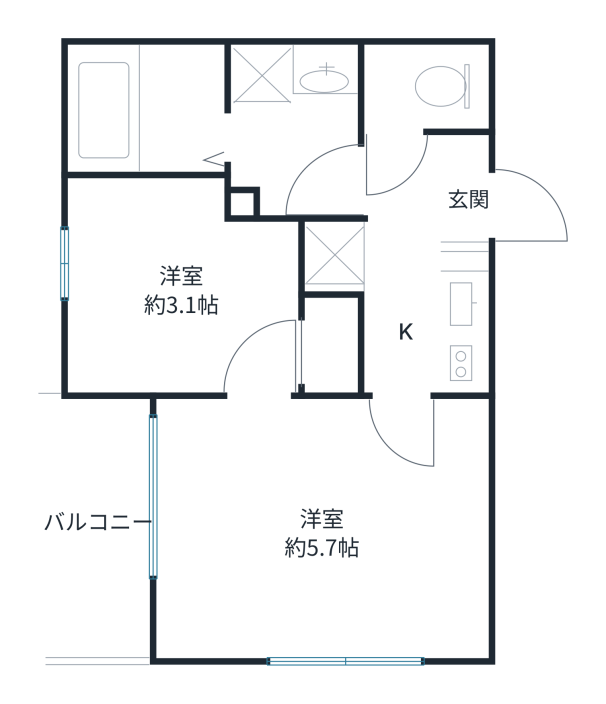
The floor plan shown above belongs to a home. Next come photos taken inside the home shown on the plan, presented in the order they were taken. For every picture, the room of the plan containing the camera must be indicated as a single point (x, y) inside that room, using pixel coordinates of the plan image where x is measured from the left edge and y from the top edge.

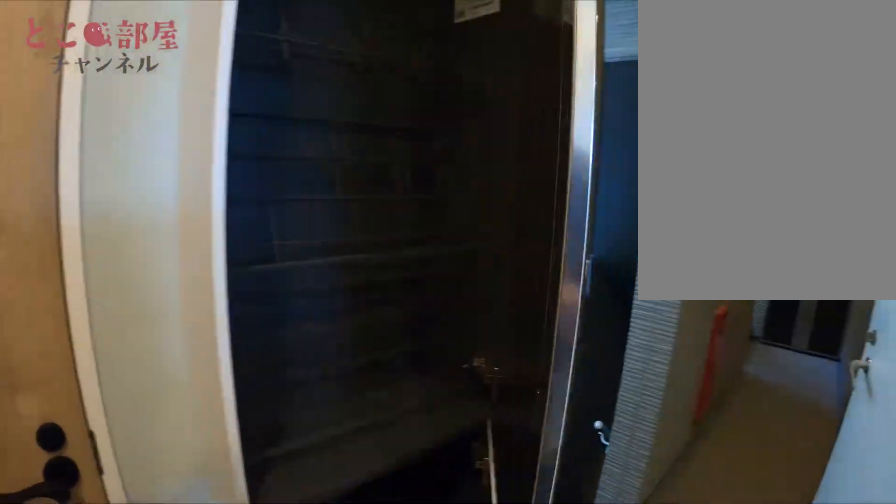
(426, 202)
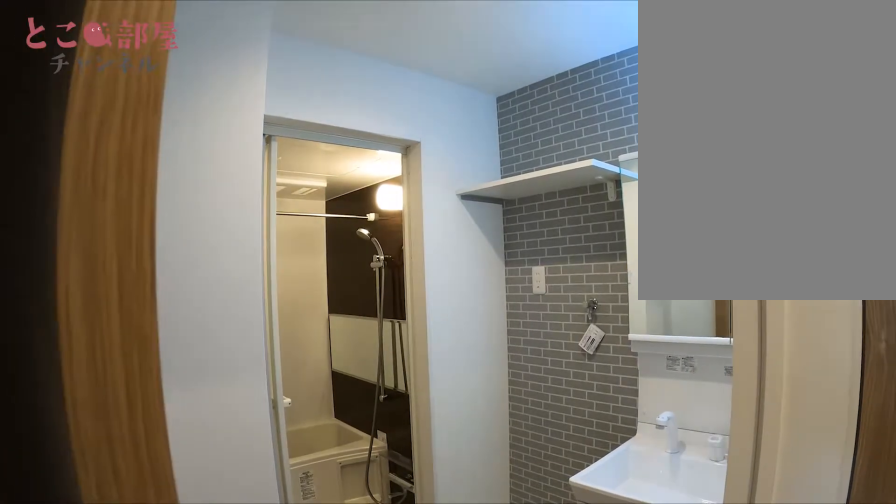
(268, 140)
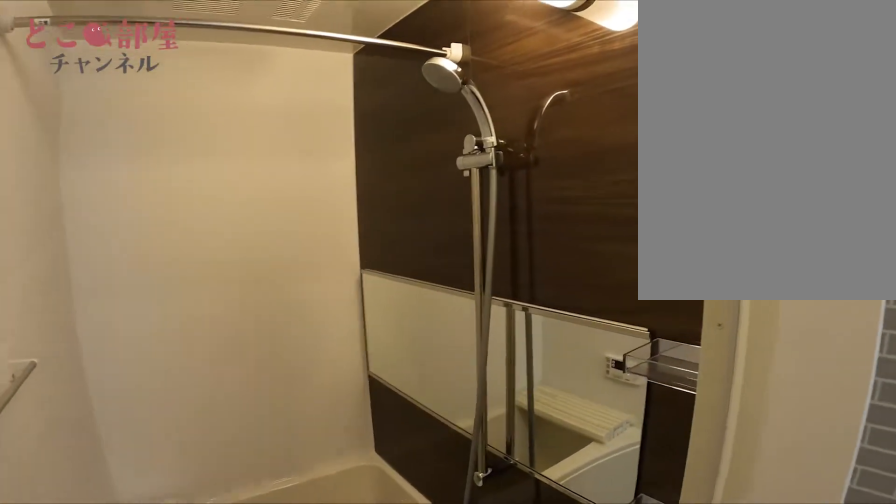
(270, 140)
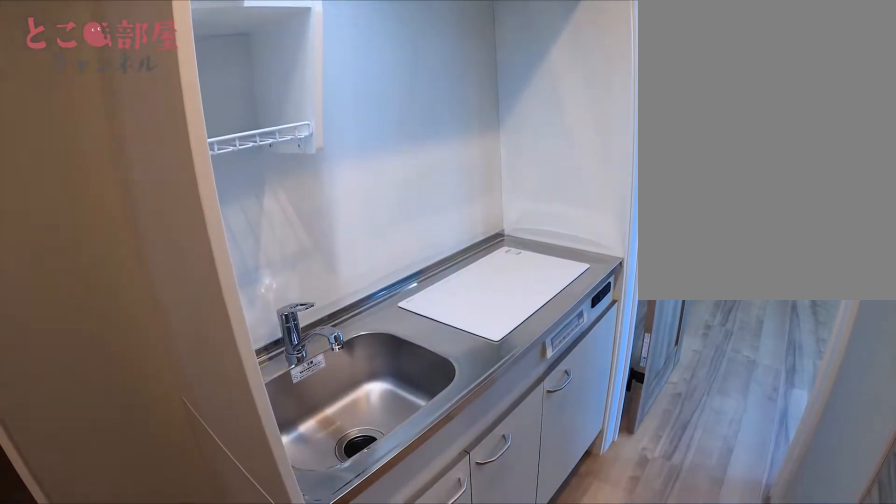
(403, 237)
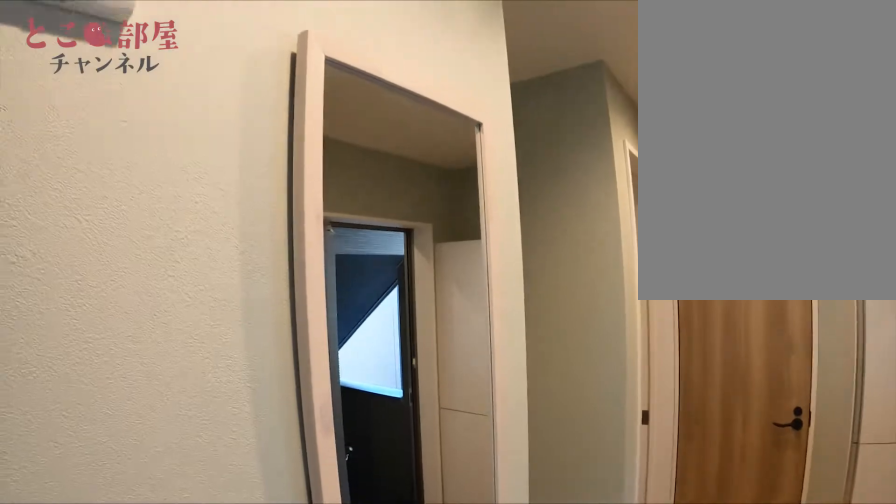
(403, 237)
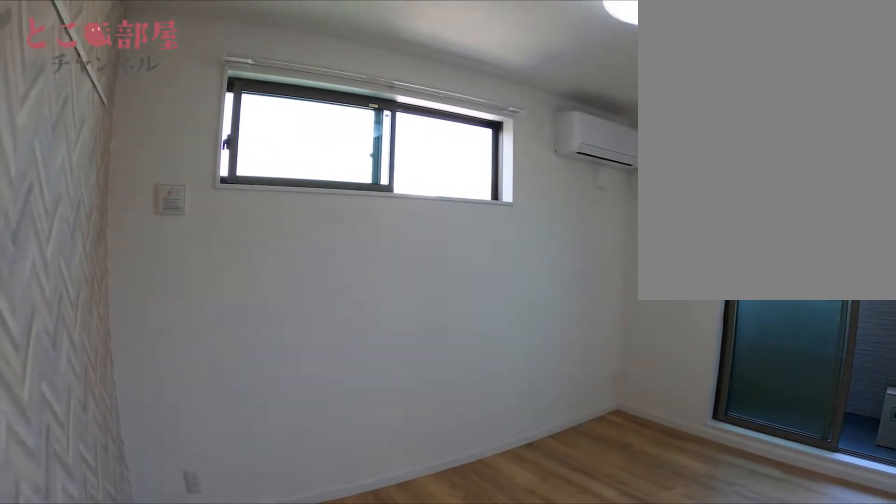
(320, 590)
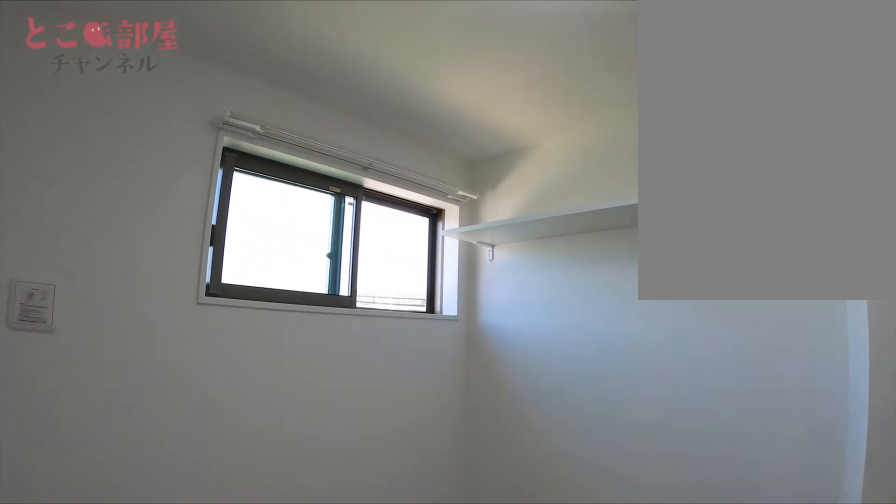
(184, 347)
